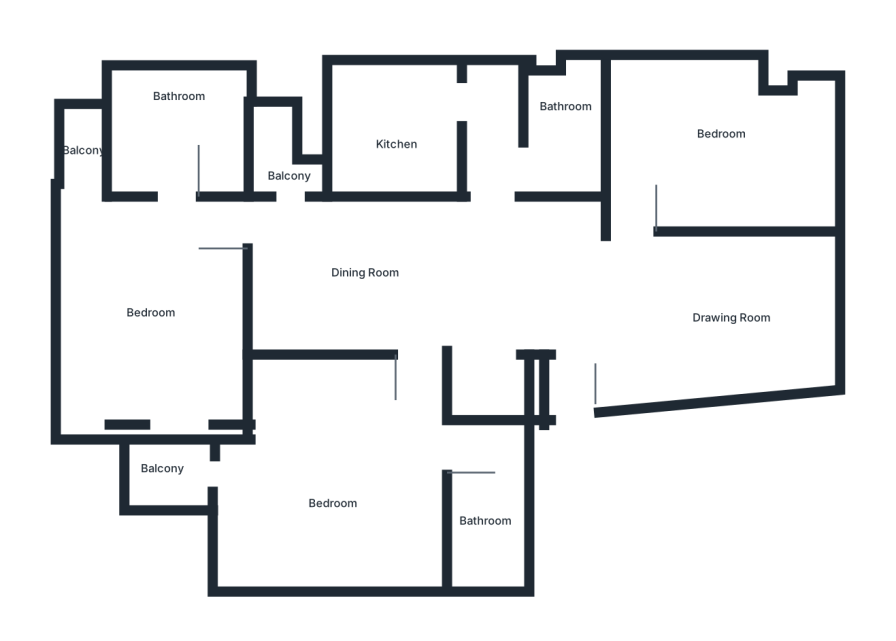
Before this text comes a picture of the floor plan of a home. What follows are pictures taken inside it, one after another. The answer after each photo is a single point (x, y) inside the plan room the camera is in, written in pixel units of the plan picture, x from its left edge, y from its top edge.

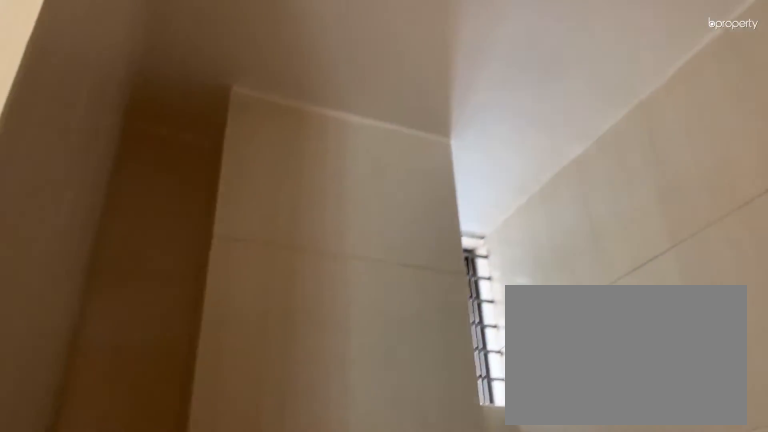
(559, 152)
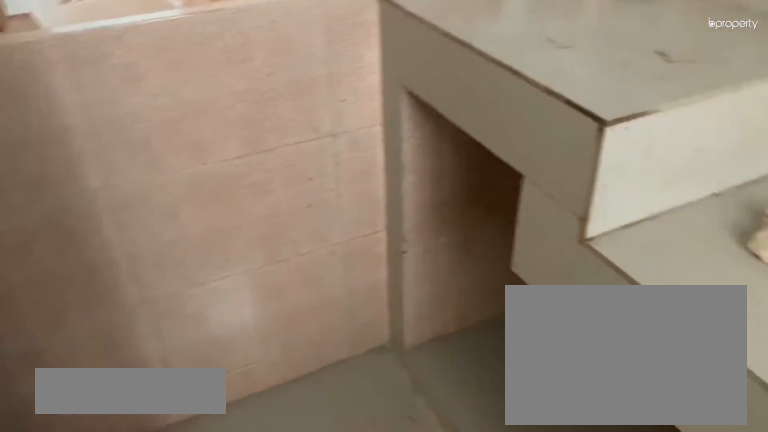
(401, 133)
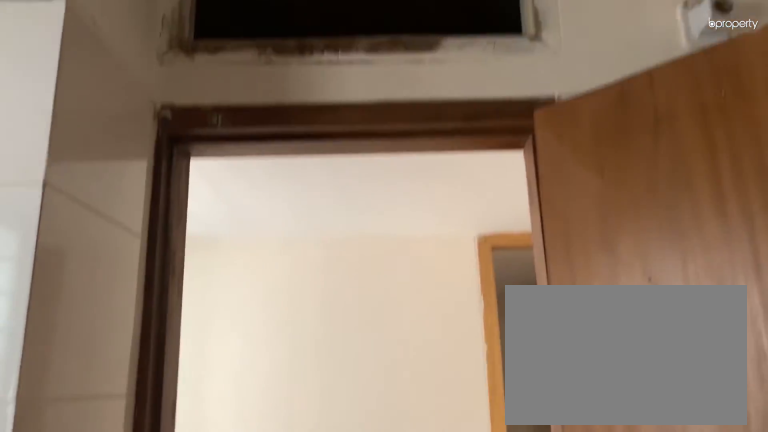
(401, 133)
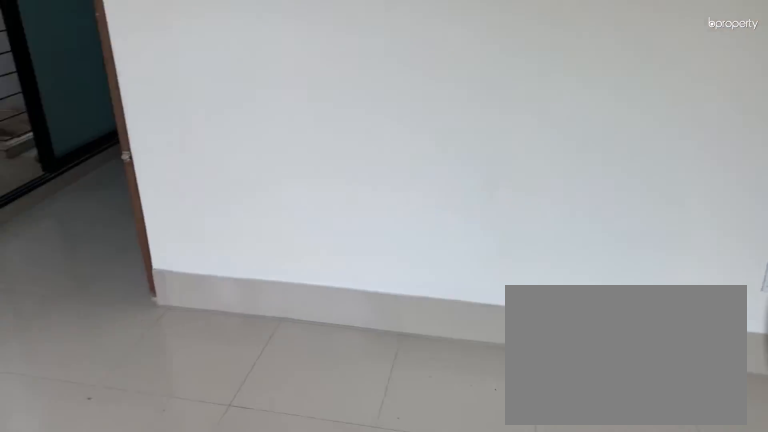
(169, 321)
